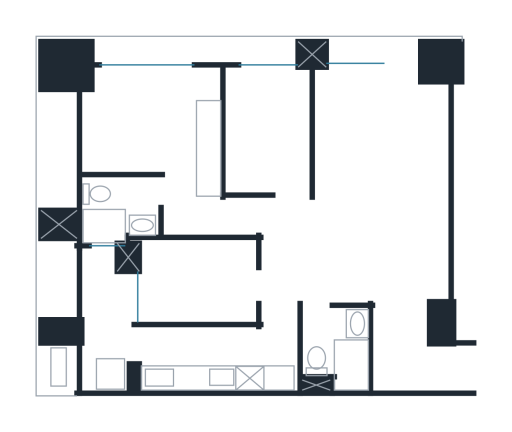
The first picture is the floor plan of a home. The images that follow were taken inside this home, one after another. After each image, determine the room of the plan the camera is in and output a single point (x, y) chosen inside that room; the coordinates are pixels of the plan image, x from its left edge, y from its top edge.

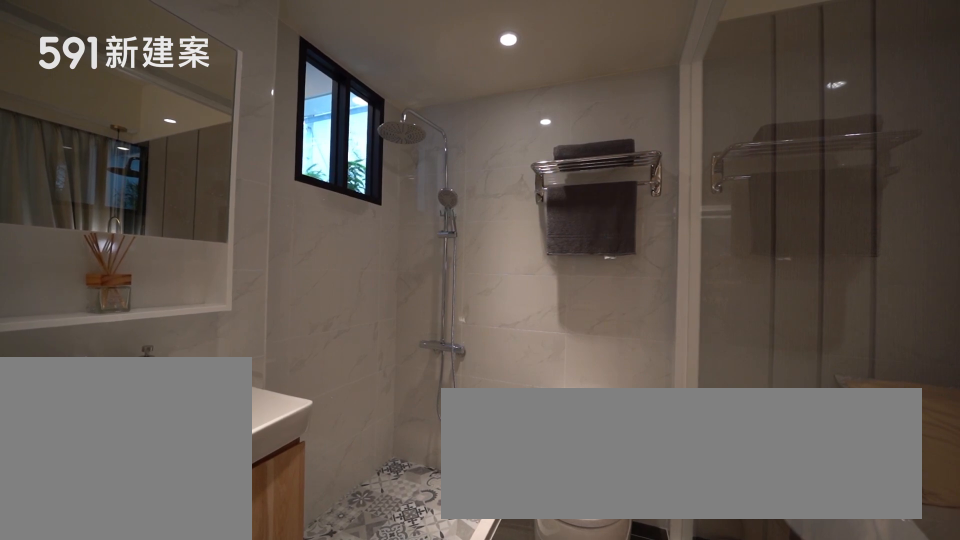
(116, 211)
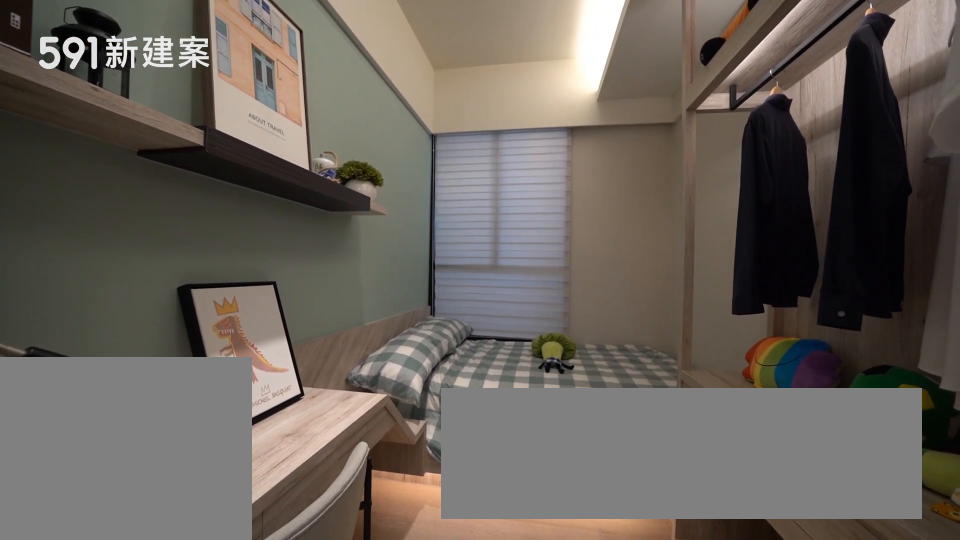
(194, 280)
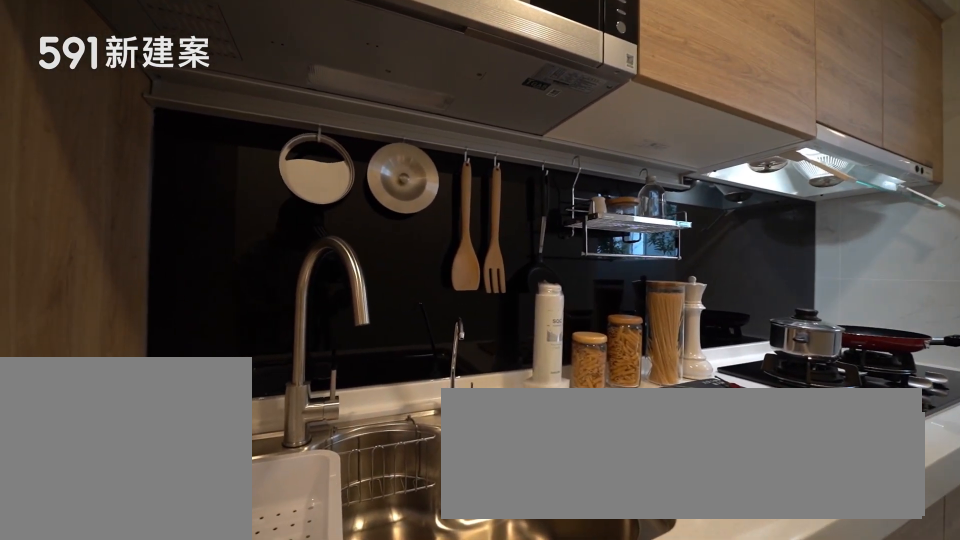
(217, 359)
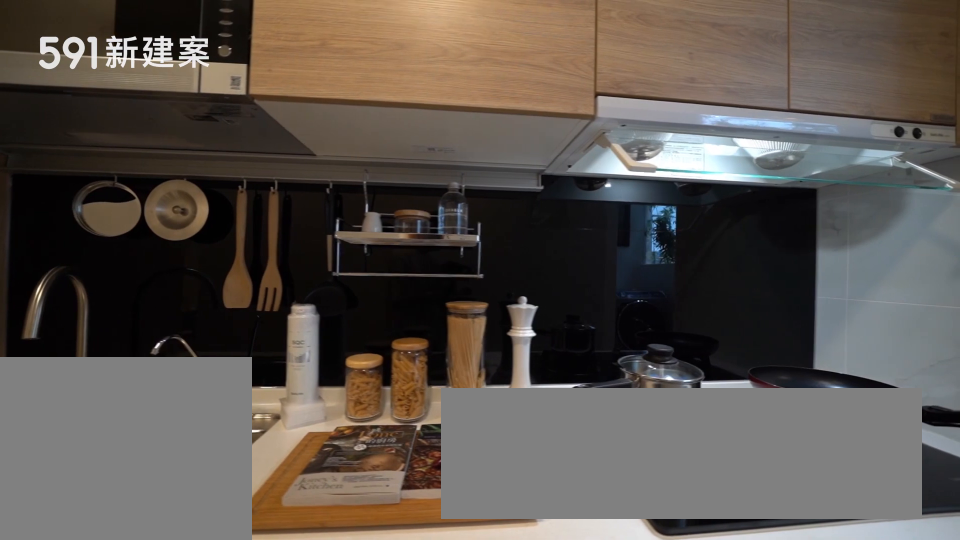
(217, 359)
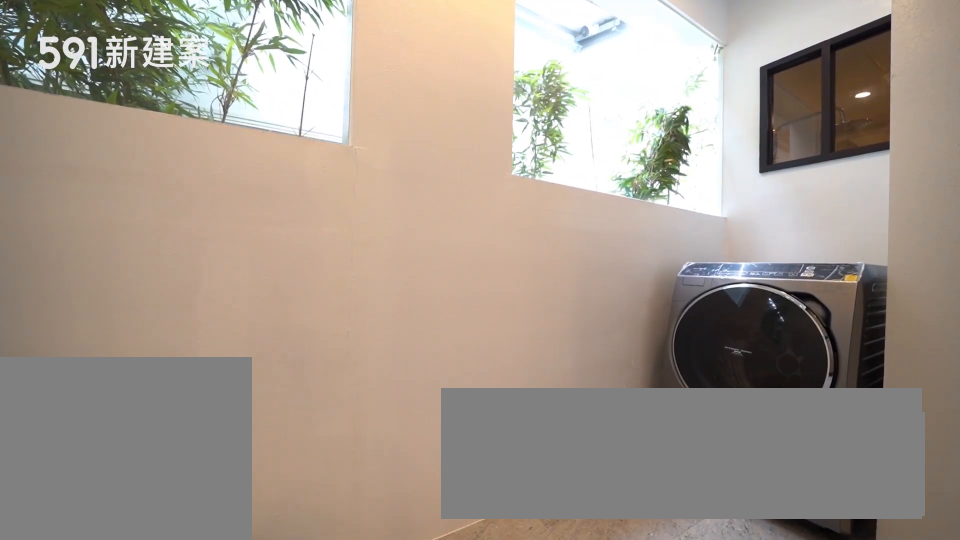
(102, 319)
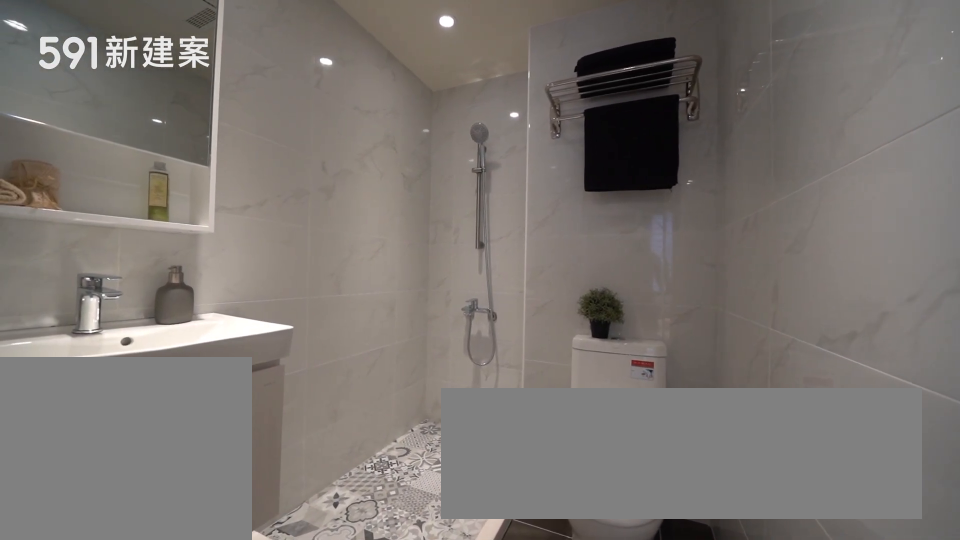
(340, 348)
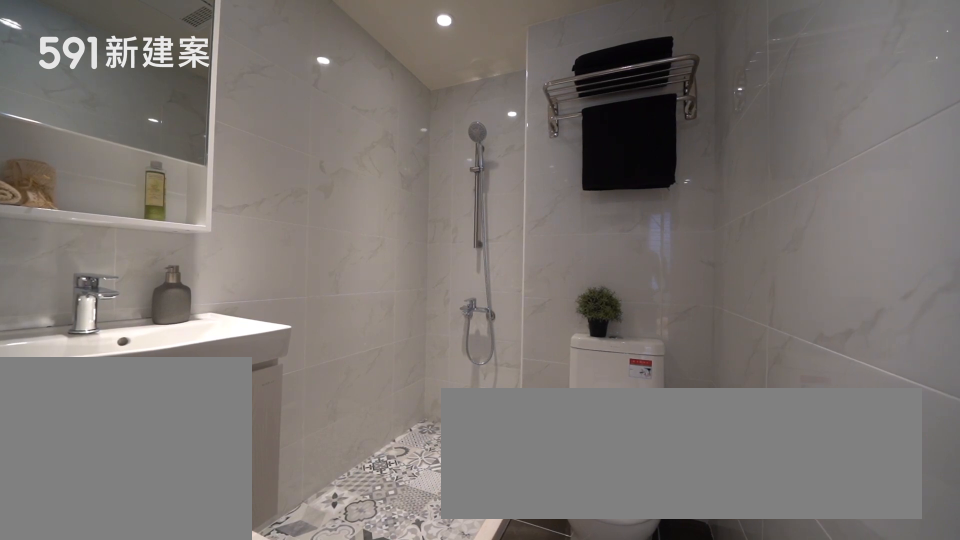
(340, 348)
